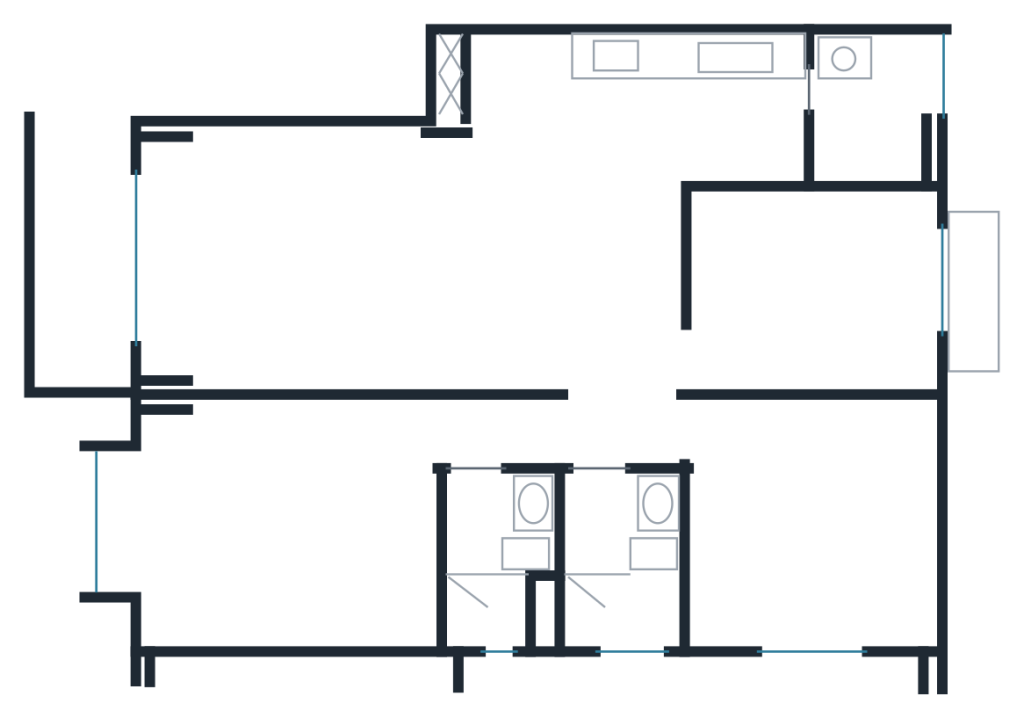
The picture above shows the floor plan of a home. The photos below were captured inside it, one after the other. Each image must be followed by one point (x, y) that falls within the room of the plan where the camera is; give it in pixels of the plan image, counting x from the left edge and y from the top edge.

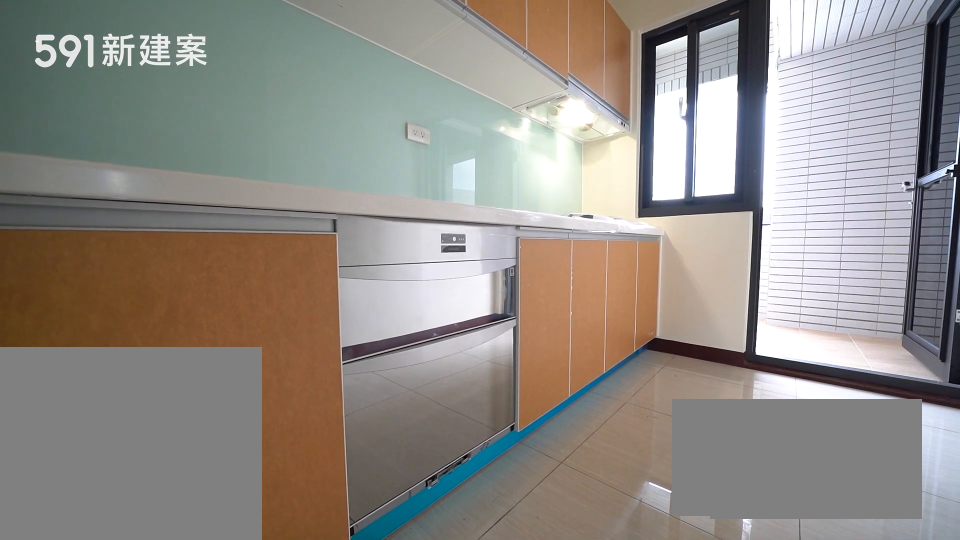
(640, 111)
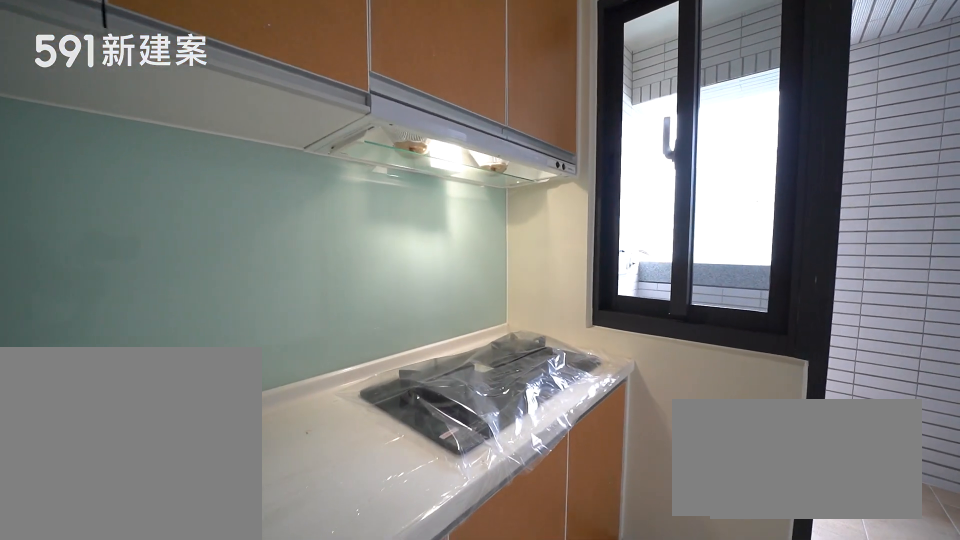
(640, 111)
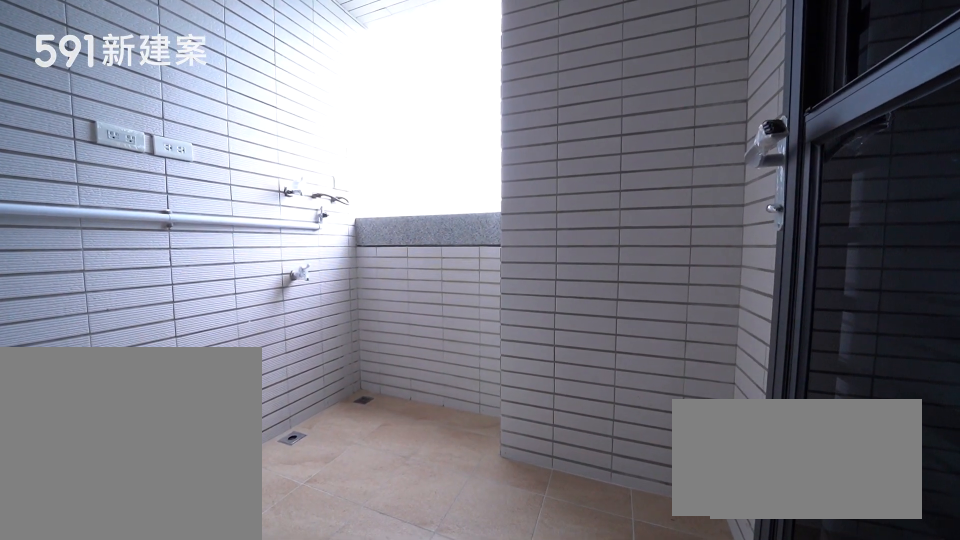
(873, 106)
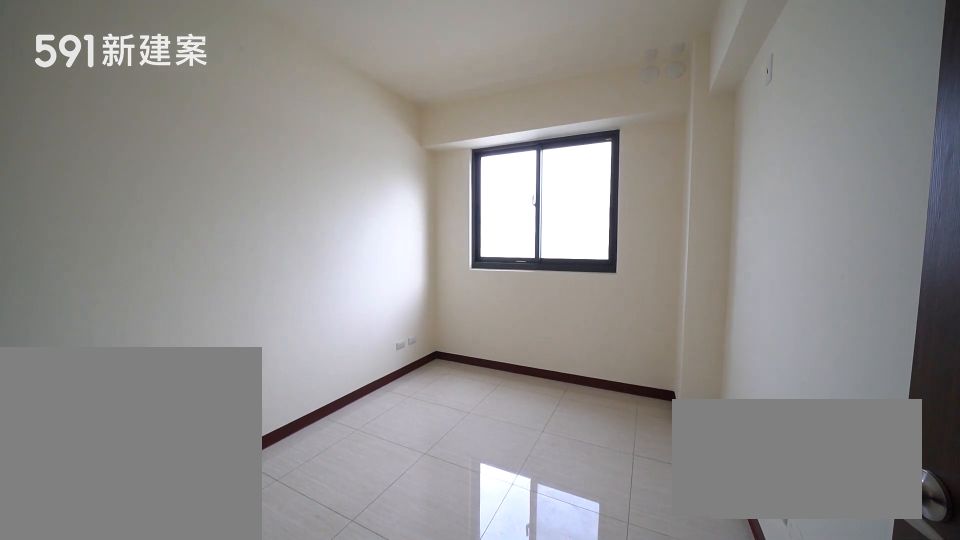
(818, 290)
